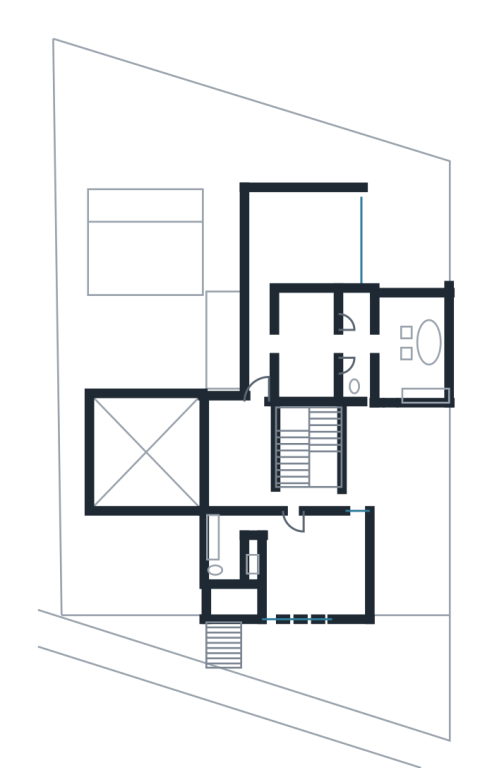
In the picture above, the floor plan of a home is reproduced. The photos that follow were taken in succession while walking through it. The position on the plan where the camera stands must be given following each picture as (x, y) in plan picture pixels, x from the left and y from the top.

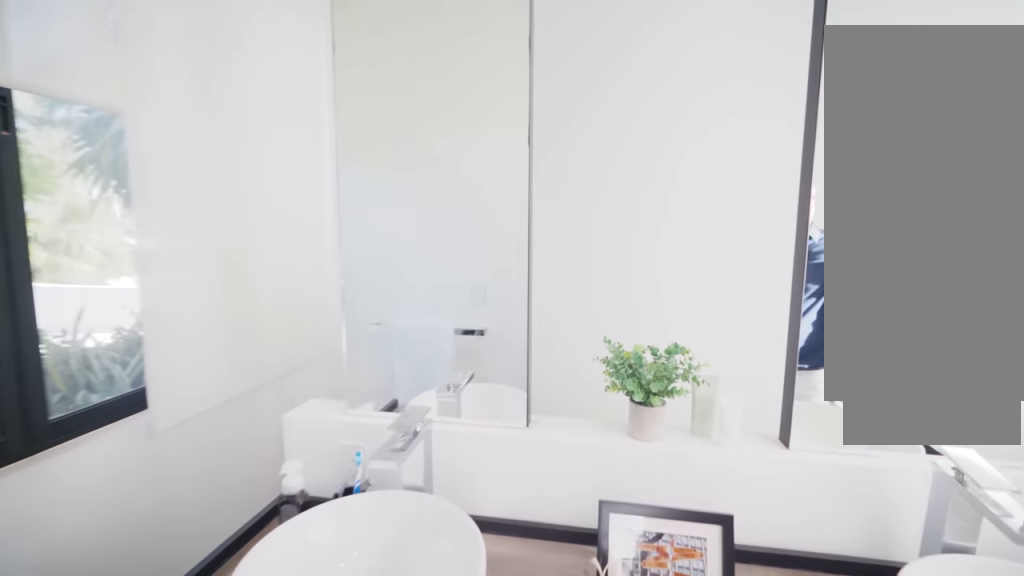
(379, 344)
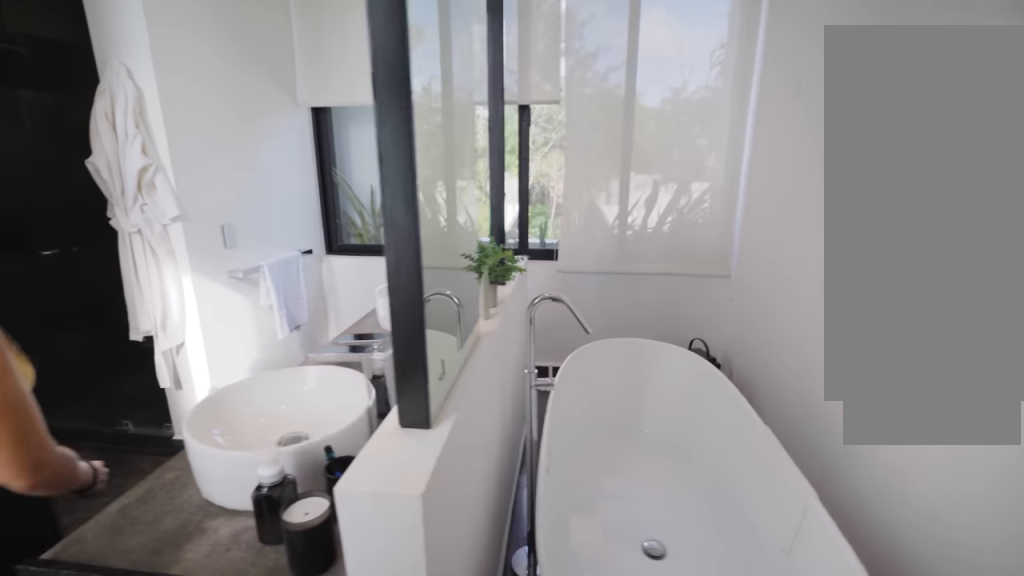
(428, 384)
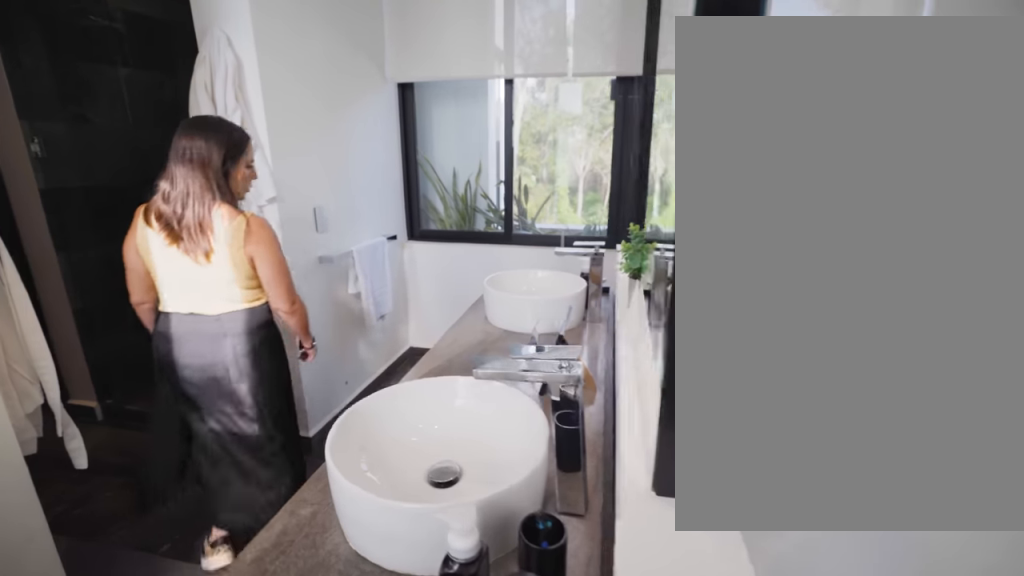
(419, 385)
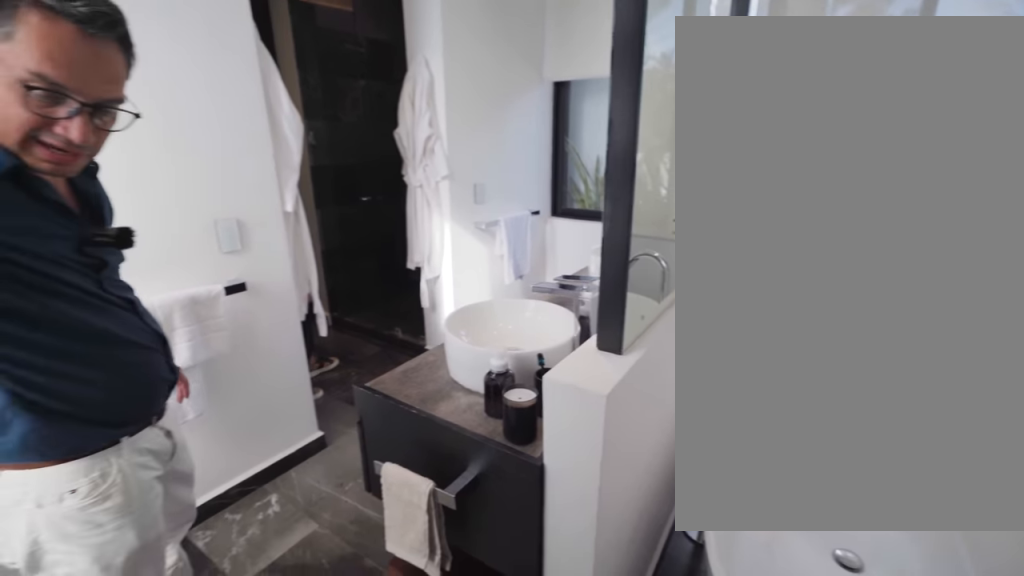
(403, 386)
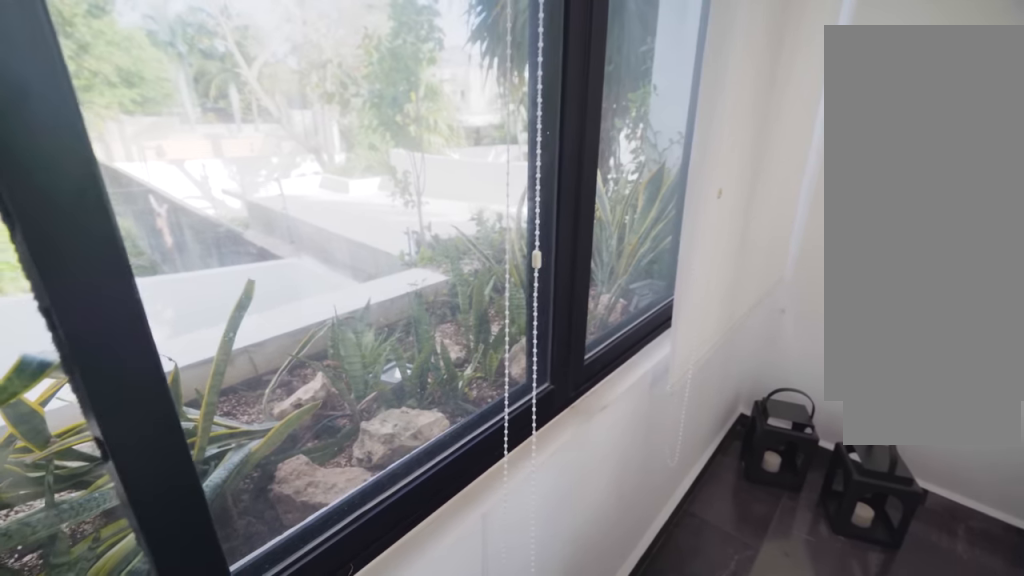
(389, 314)
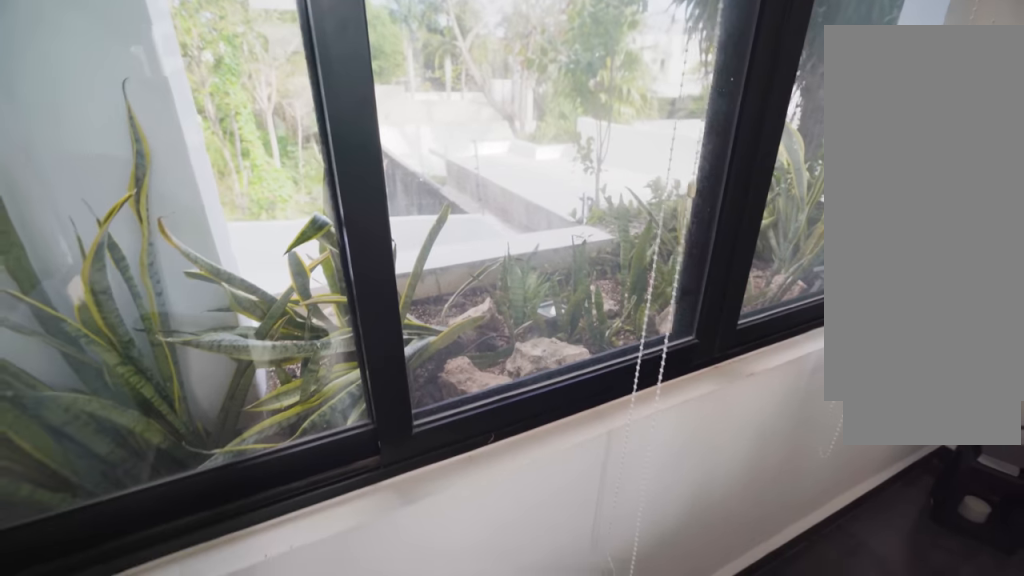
(389, 313)
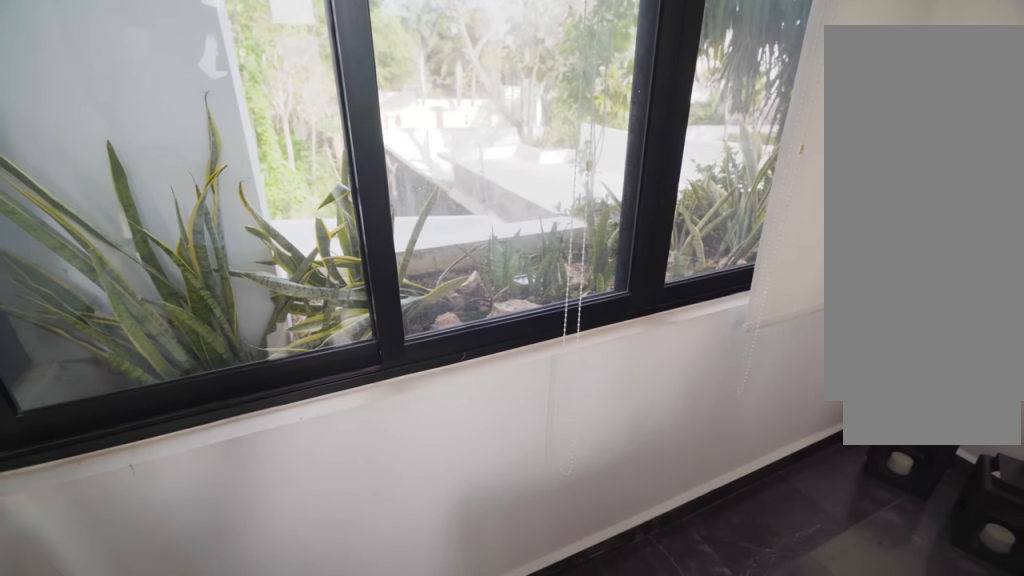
(389, 313)
